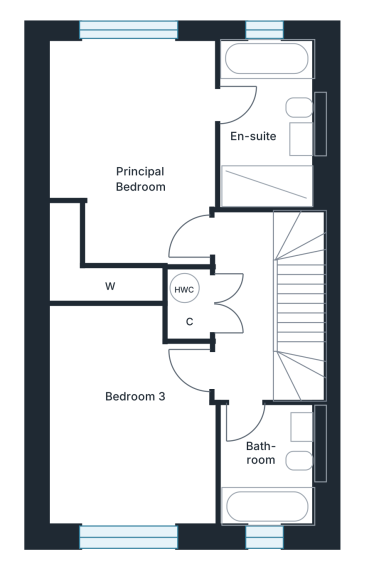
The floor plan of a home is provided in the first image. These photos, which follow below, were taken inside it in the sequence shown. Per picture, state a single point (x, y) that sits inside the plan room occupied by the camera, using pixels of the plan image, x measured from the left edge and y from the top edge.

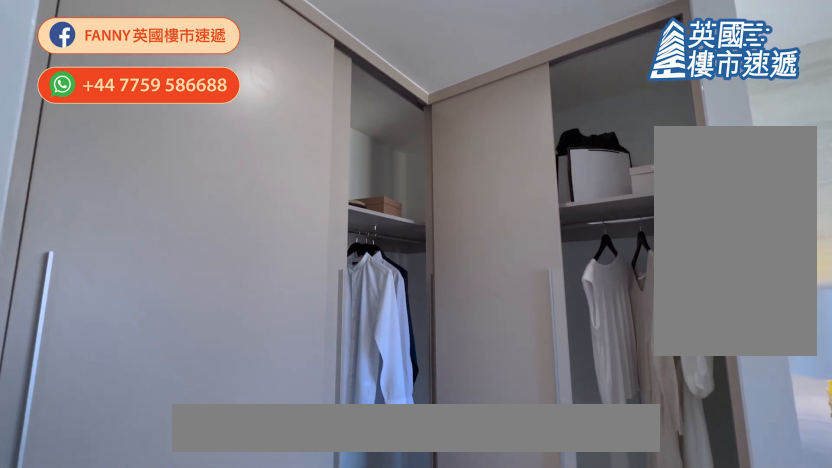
(127, 173)
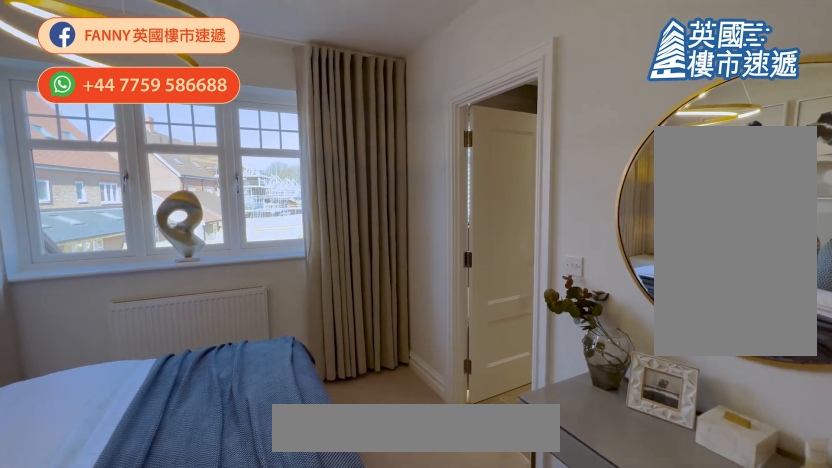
(127, 173)
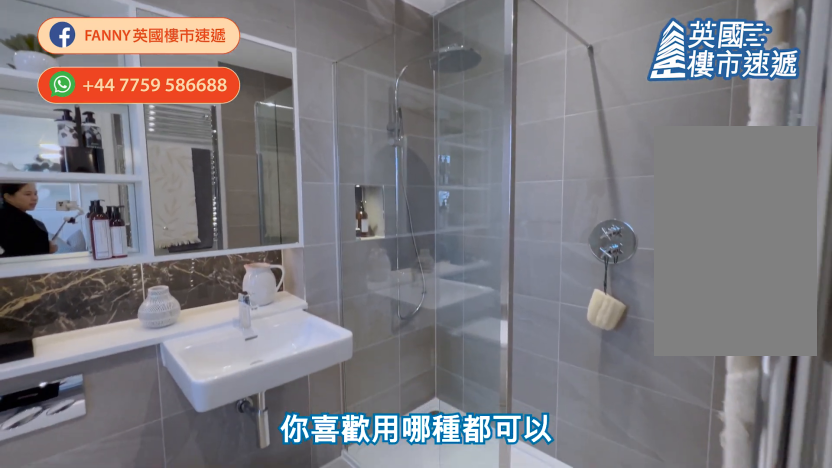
(271, 120)
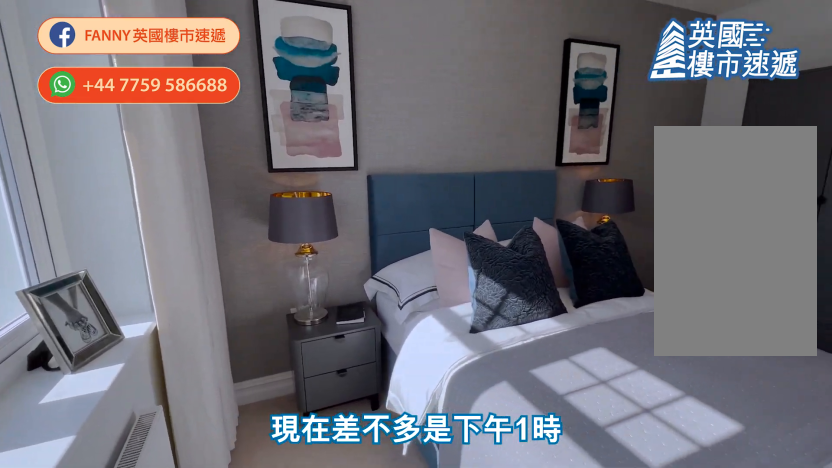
(130, 421)
